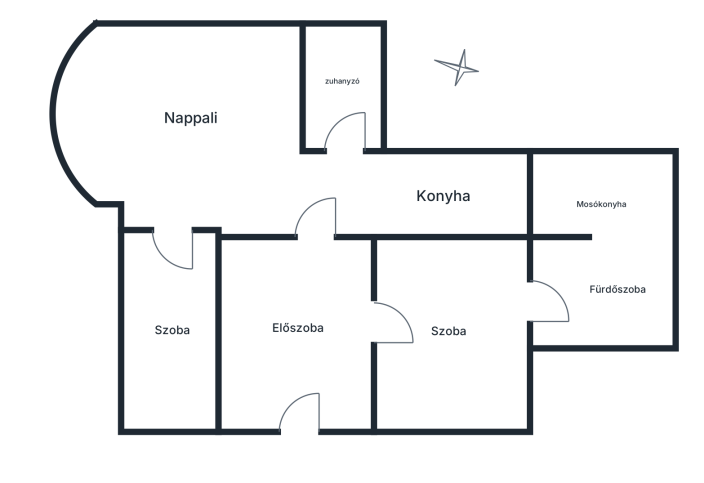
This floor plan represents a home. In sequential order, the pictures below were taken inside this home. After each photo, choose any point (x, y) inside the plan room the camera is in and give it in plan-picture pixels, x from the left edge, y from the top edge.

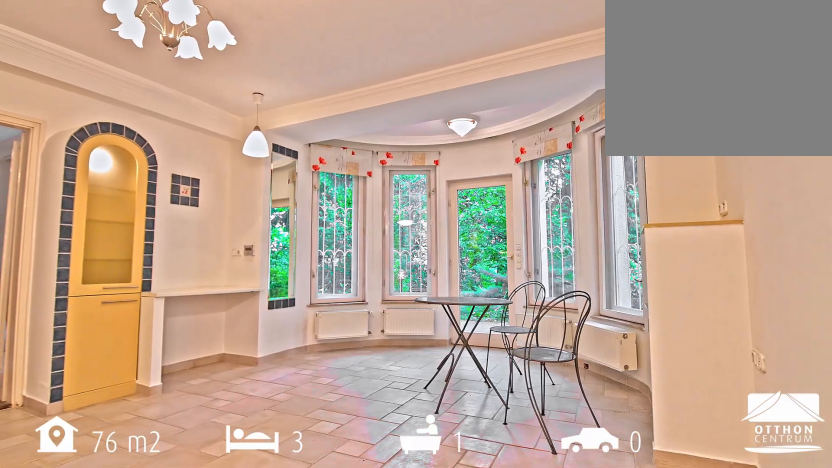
(199, 125)
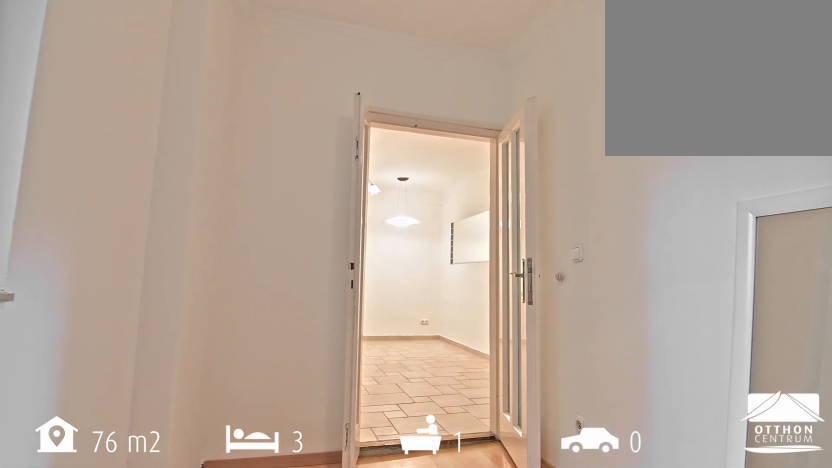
(173, 333)
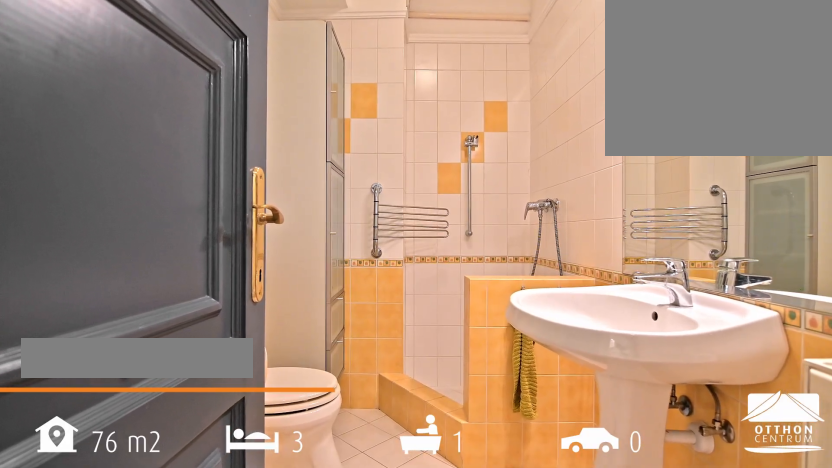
(344, 84)
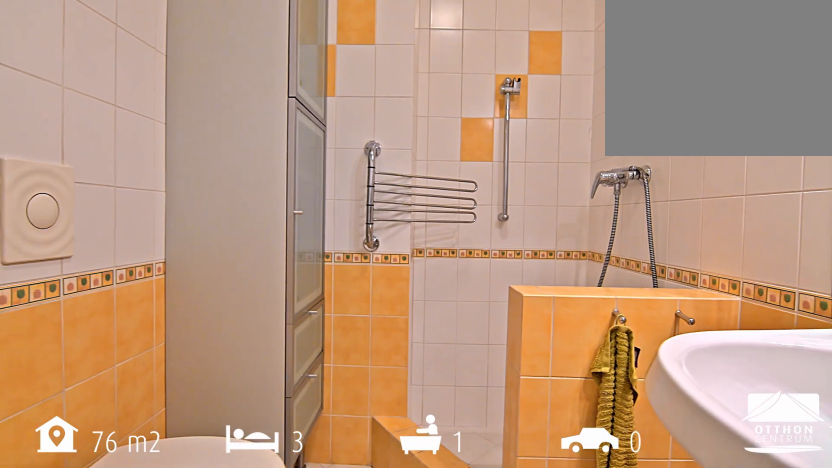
(344, 84)
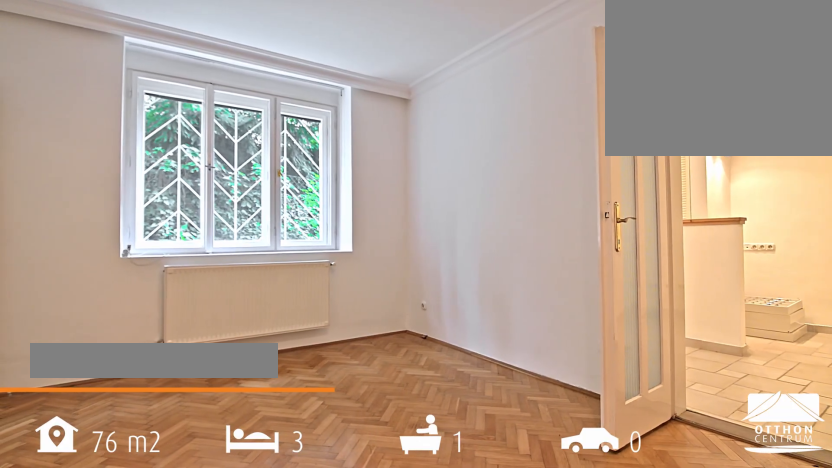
(456, 334)
